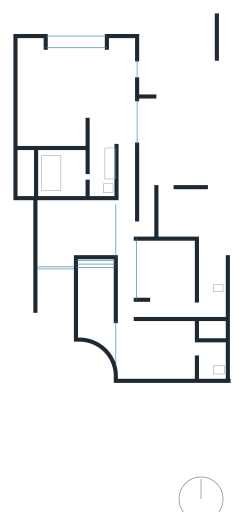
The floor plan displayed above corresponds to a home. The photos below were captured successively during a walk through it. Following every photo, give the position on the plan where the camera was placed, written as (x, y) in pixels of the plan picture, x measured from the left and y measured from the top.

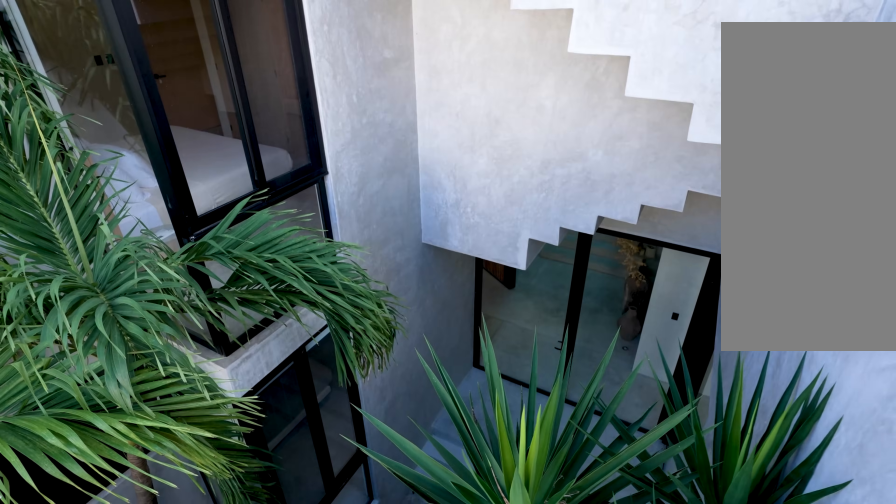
(191, 139)
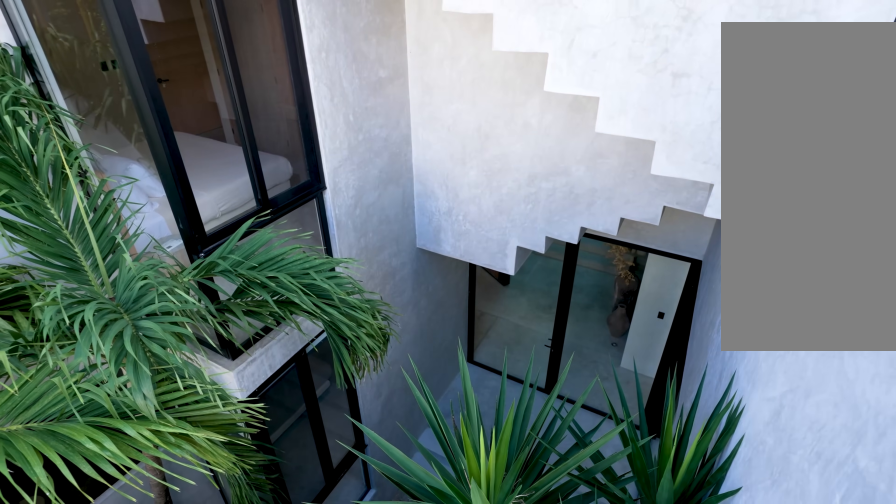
(191, 140)
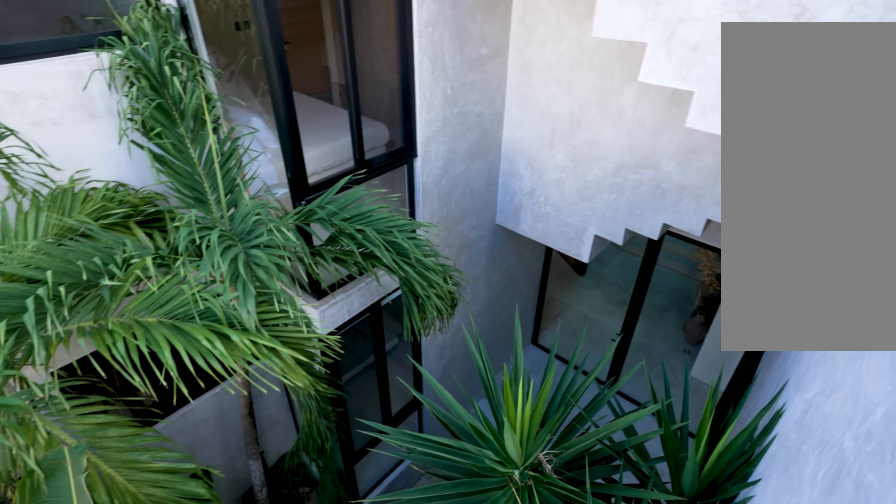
(194, 147)
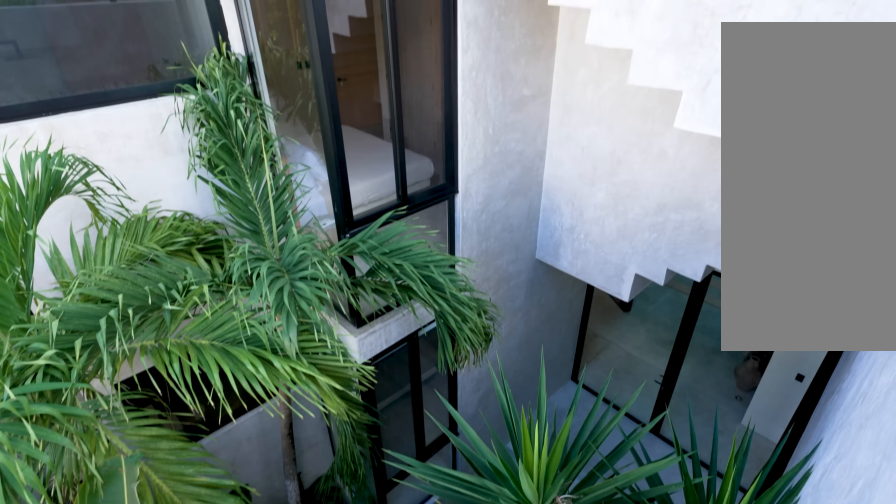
(193, 147)
